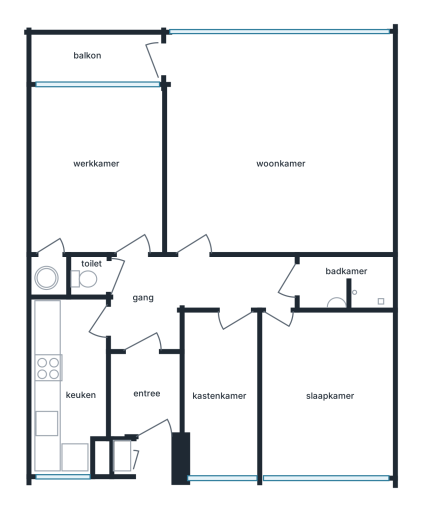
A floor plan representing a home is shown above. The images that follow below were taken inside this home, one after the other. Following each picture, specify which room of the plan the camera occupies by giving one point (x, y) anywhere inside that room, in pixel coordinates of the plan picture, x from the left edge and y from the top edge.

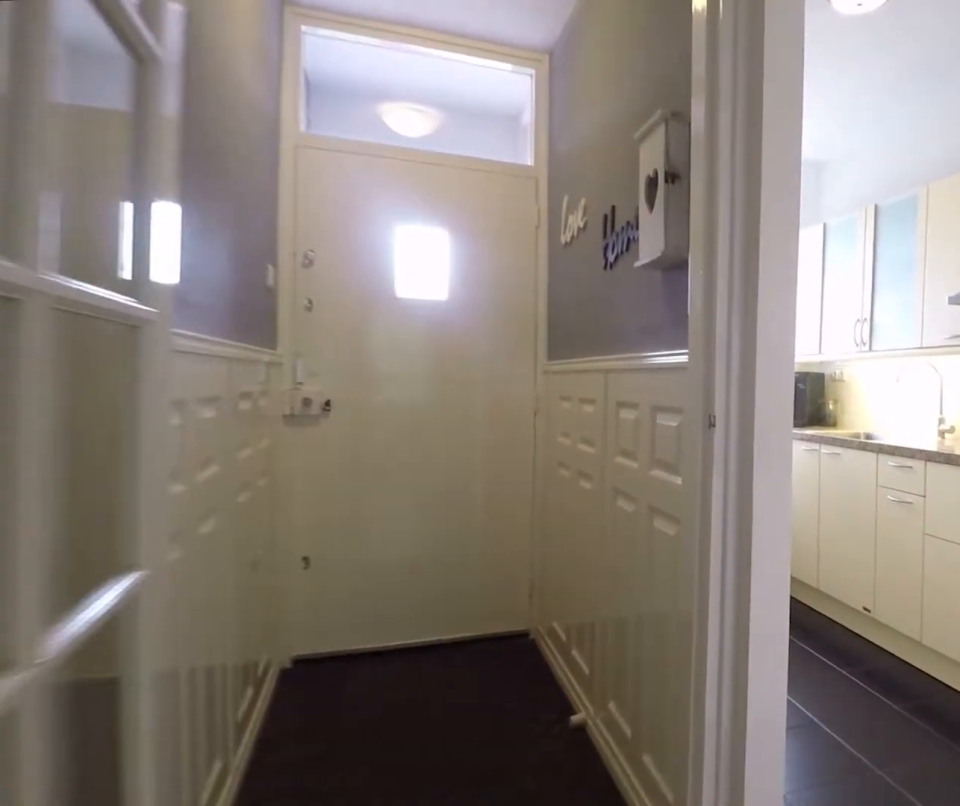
(190, 292)
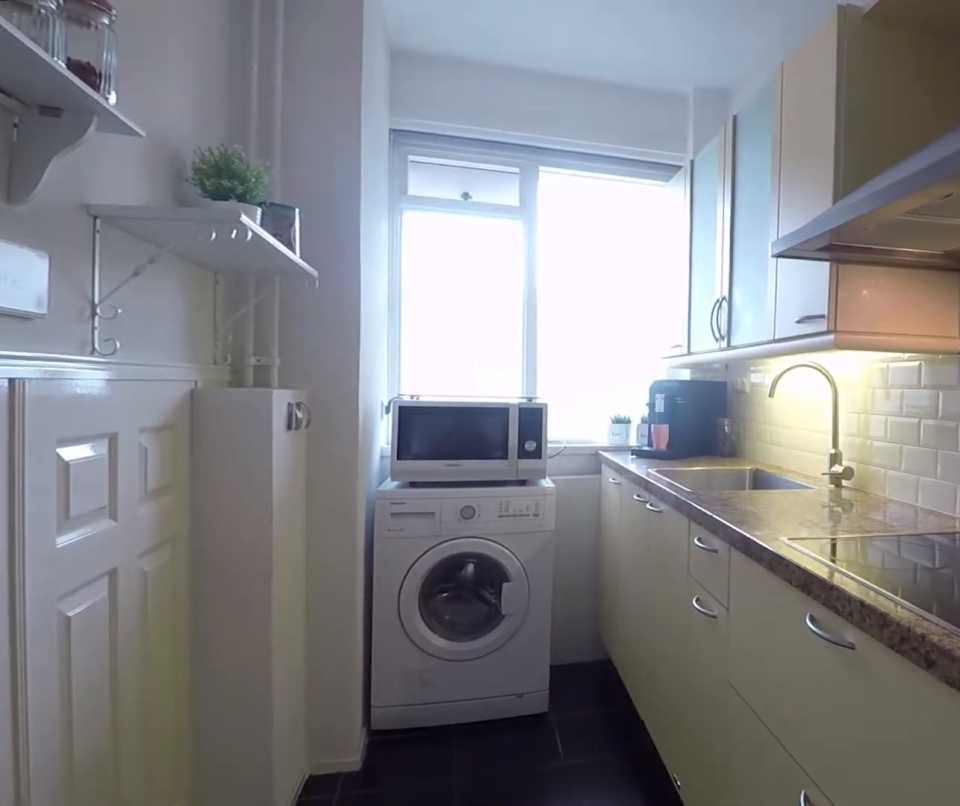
(68, 383)
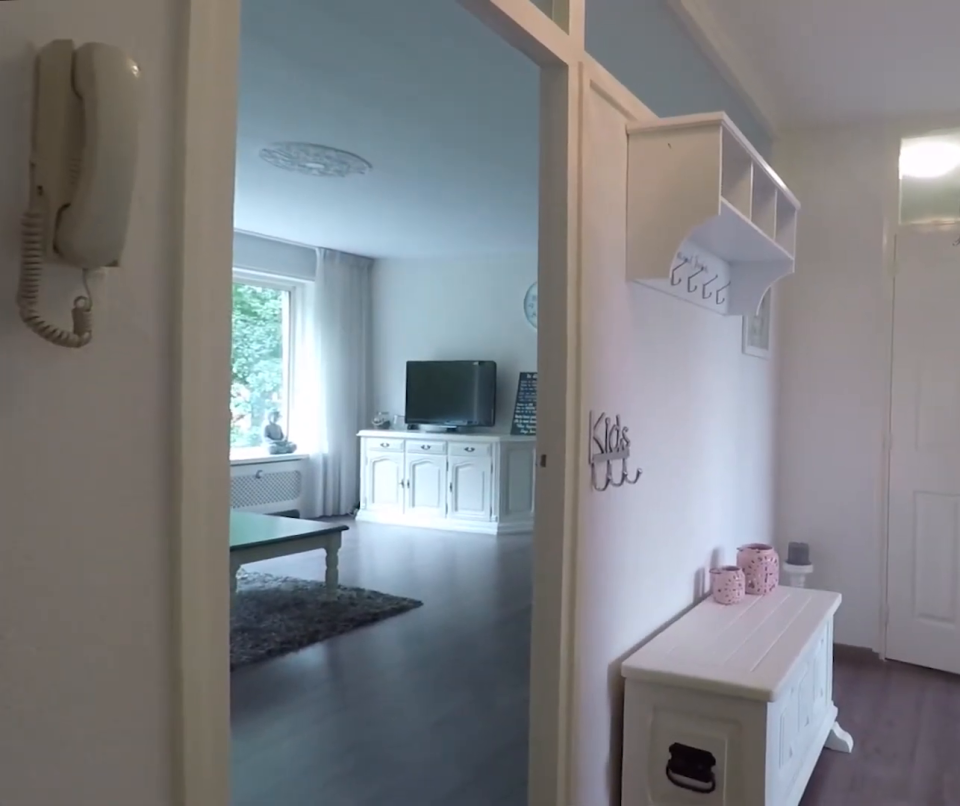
(190, 292)
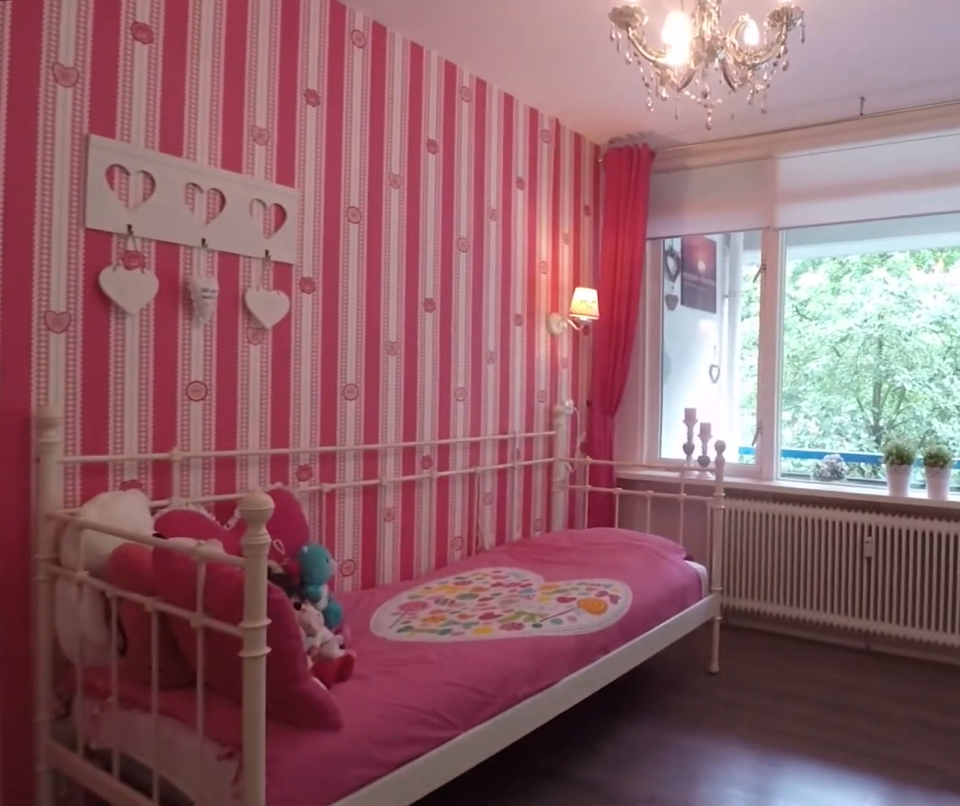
(98, 173)
